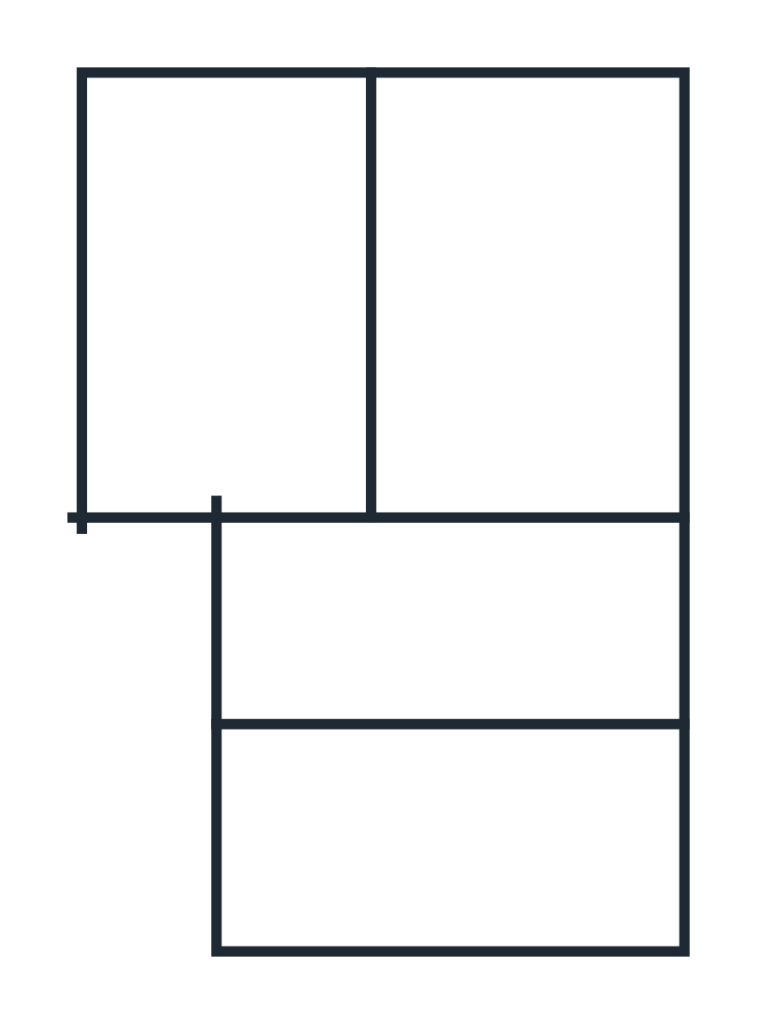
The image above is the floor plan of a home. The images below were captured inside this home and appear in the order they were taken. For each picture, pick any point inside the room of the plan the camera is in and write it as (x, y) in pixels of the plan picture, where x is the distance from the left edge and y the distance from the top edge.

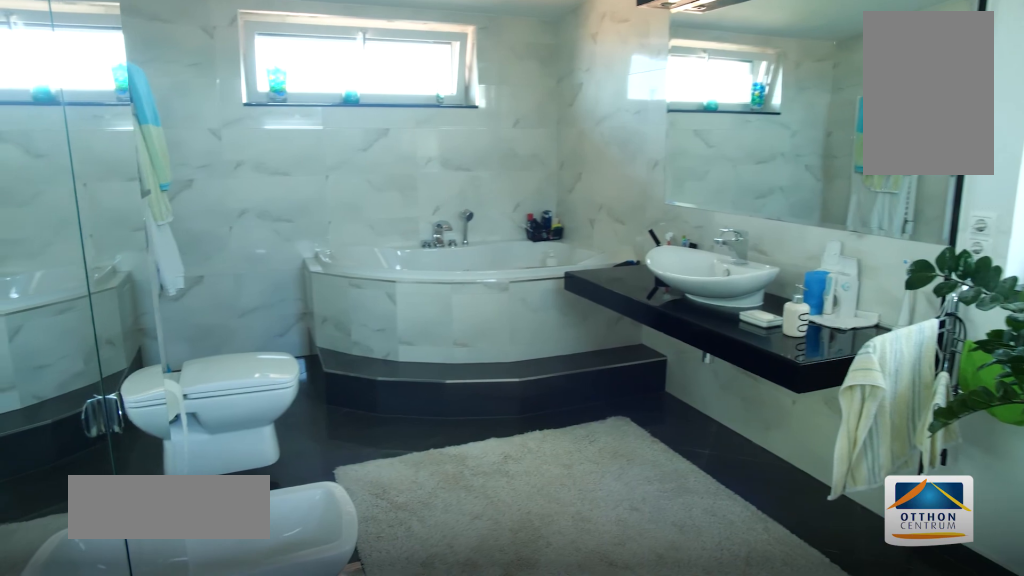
(451, 849)
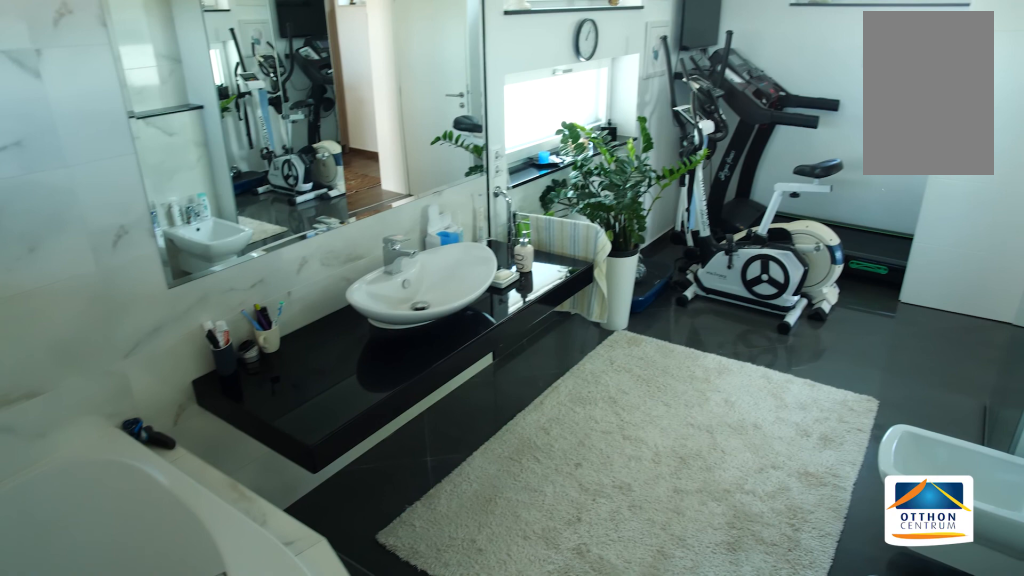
(451, 850)
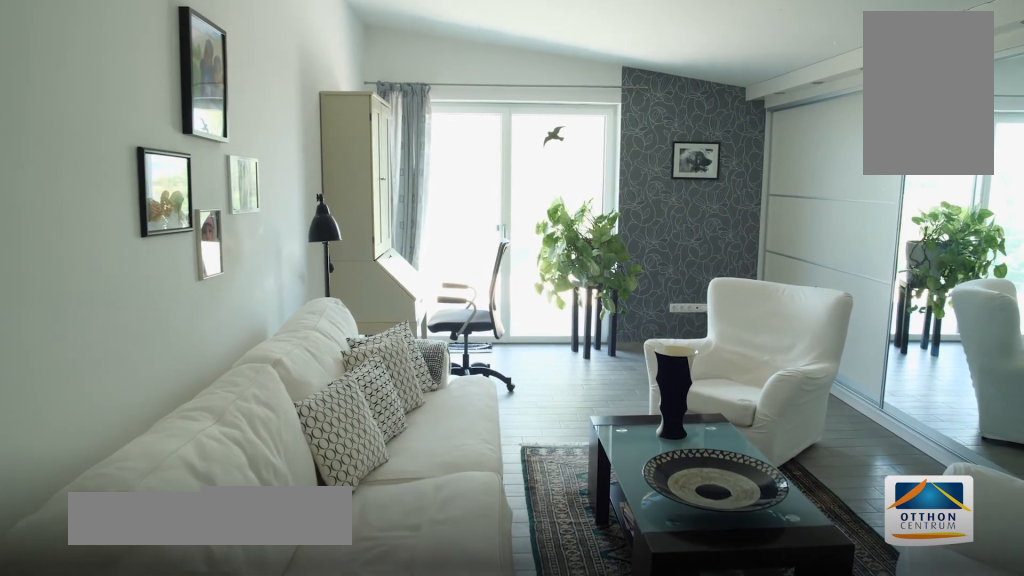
(525, 296)
